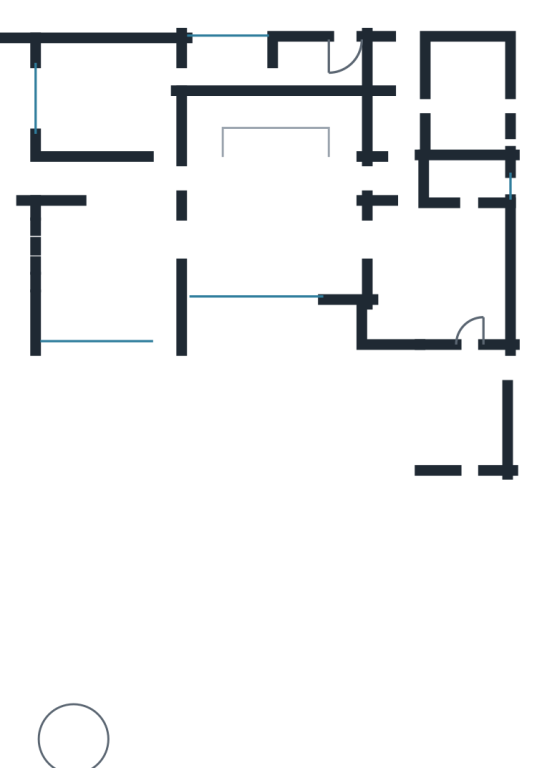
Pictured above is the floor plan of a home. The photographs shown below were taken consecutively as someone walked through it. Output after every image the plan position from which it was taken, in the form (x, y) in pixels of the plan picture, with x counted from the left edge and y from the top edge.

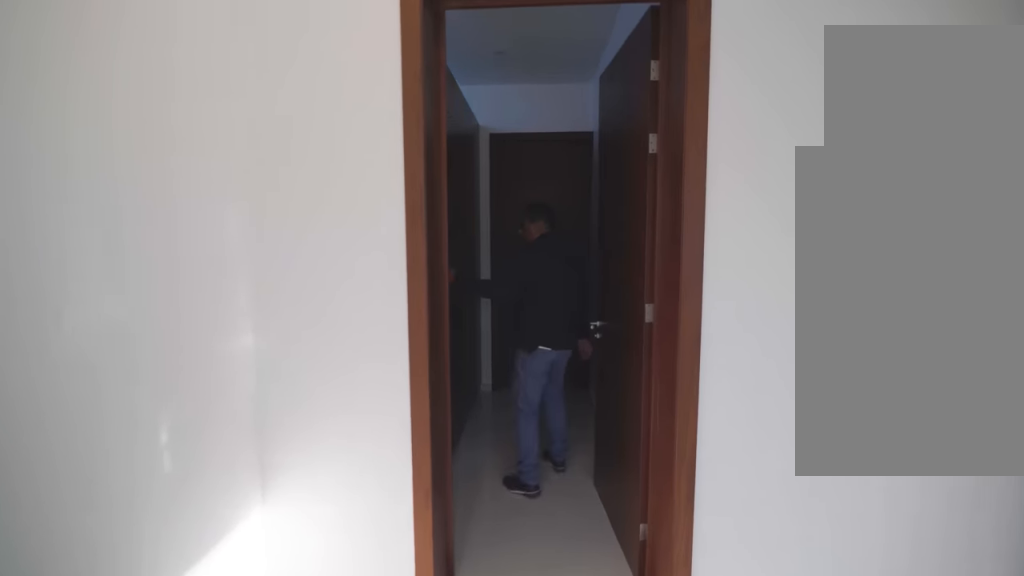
(187, 73)
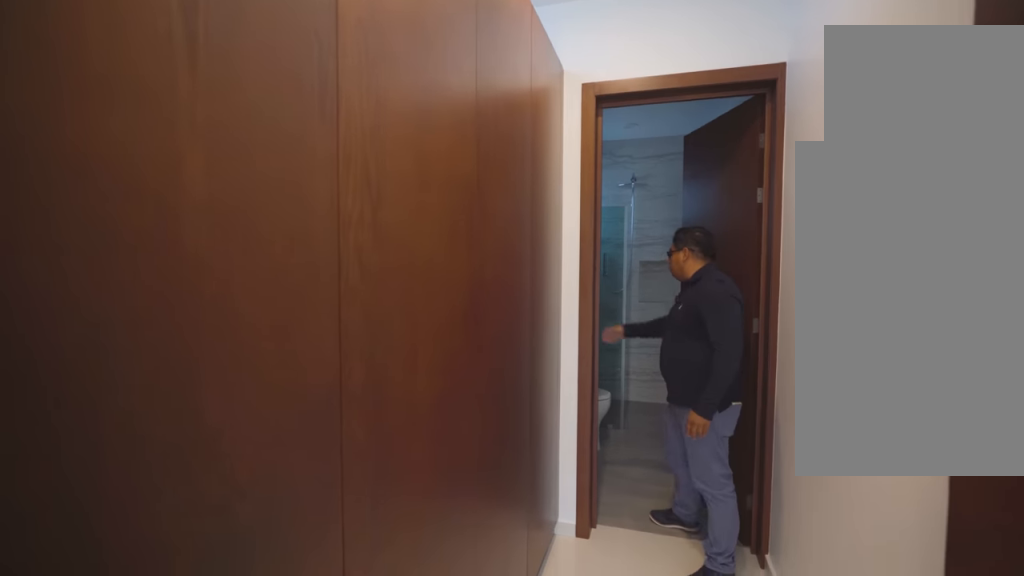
(208, 71)
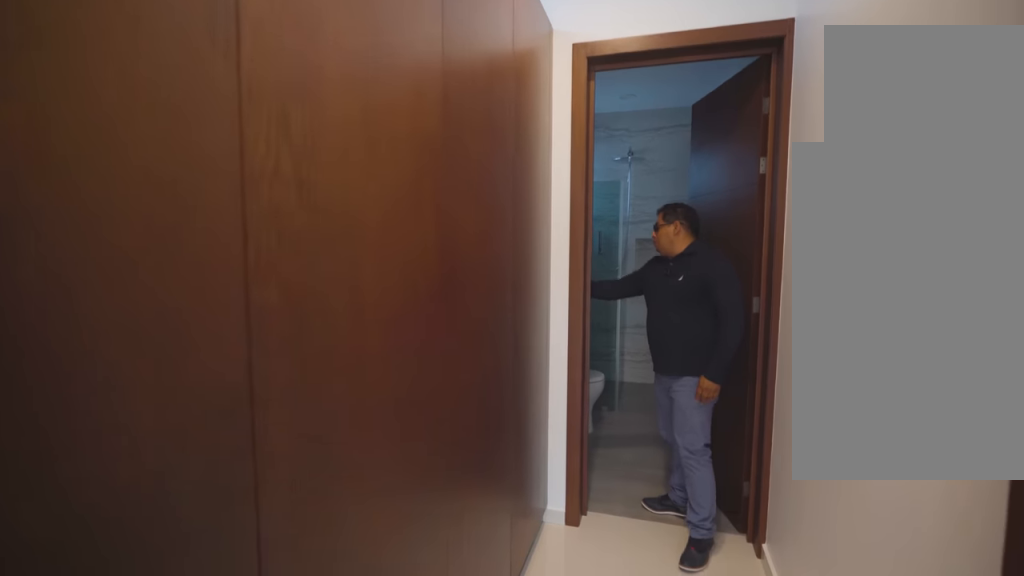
(208, 71)
